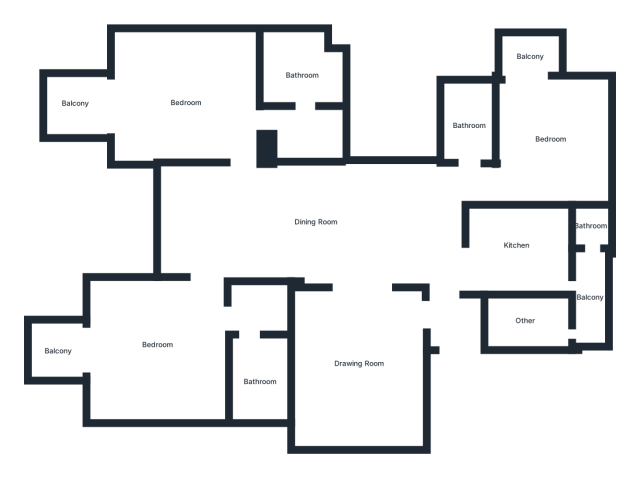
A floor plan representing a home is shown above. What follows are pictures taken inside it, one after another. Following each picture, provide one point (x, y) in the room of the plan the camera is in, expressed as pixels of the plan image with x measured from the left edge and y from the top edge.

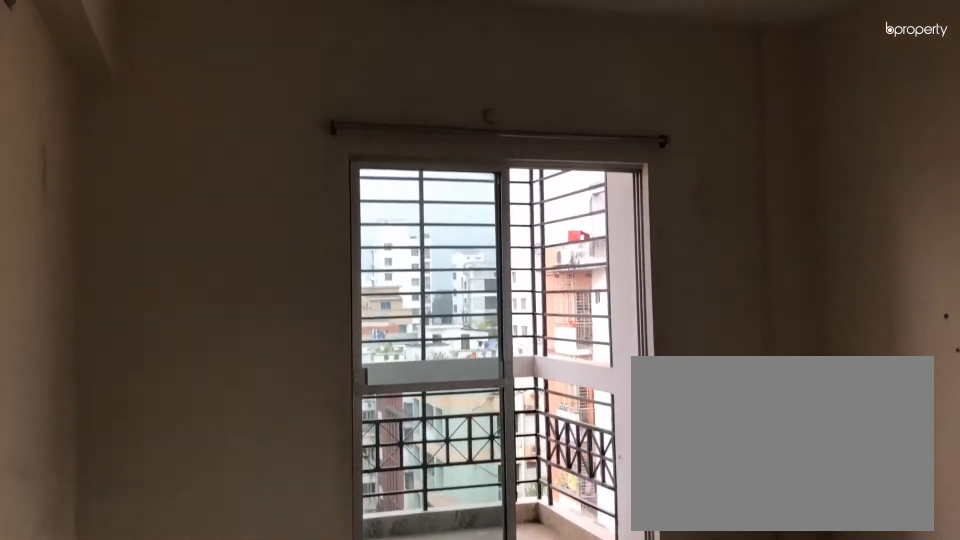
(185, 103)
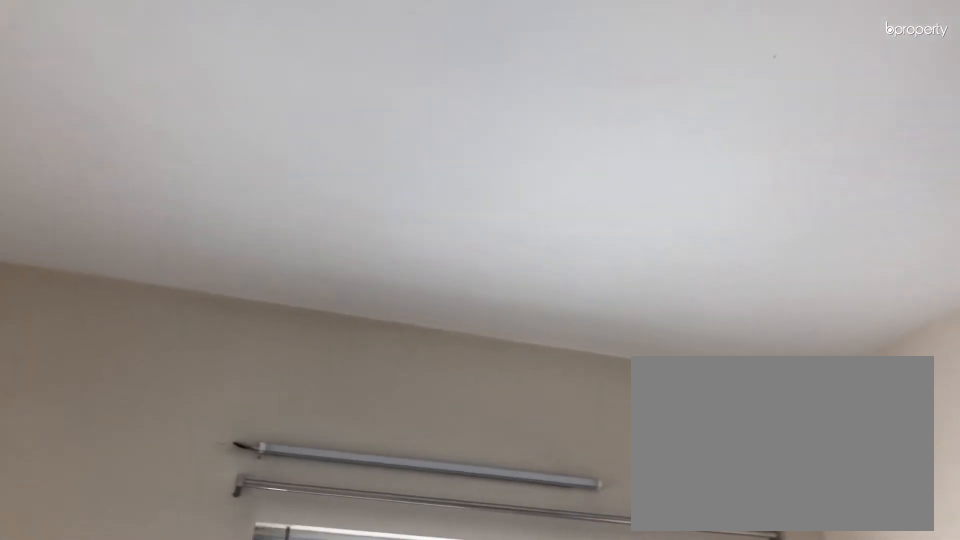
(185, 103)
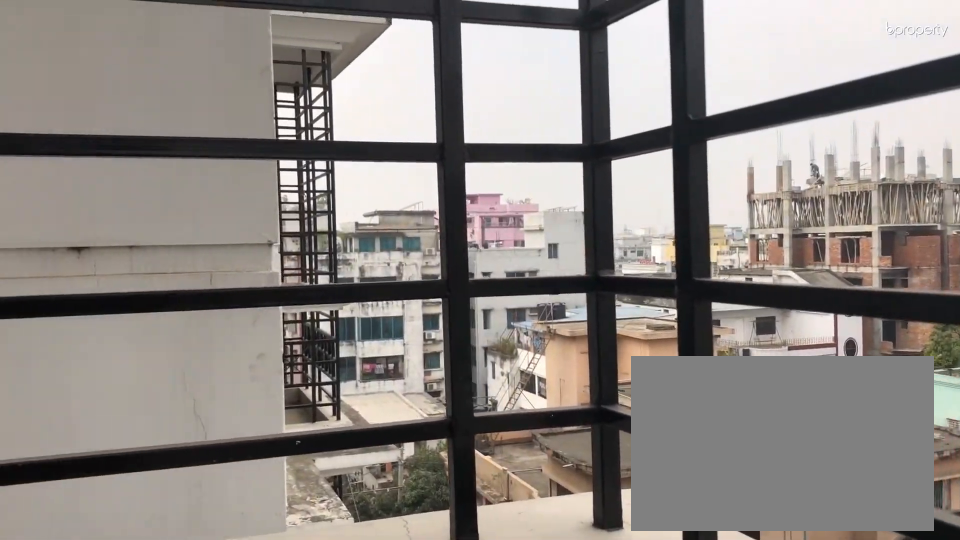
(77, 103)
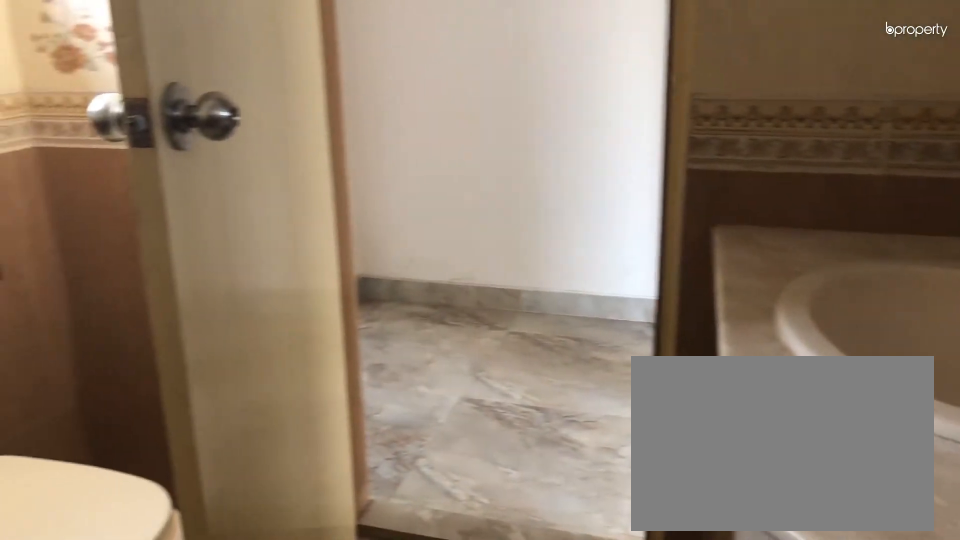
(301, 75)
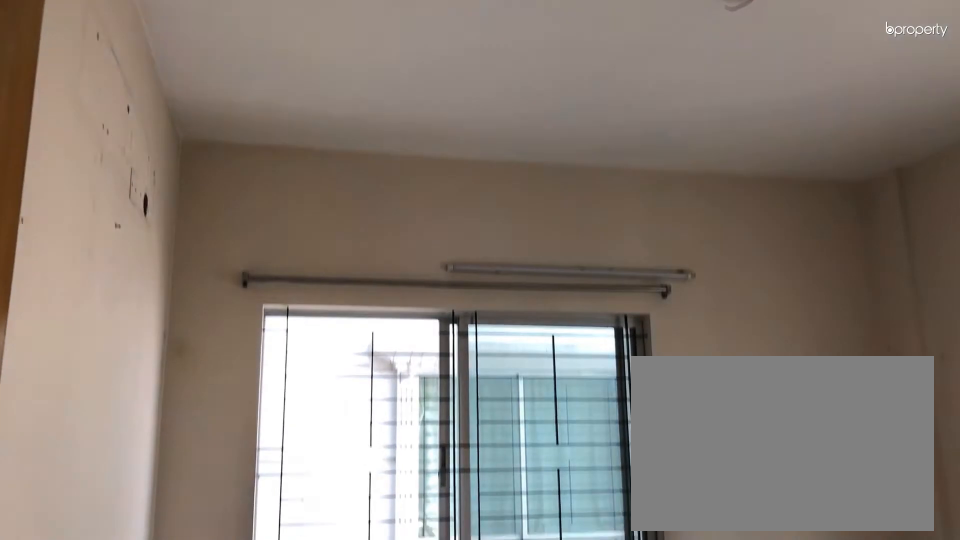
(157, 343)
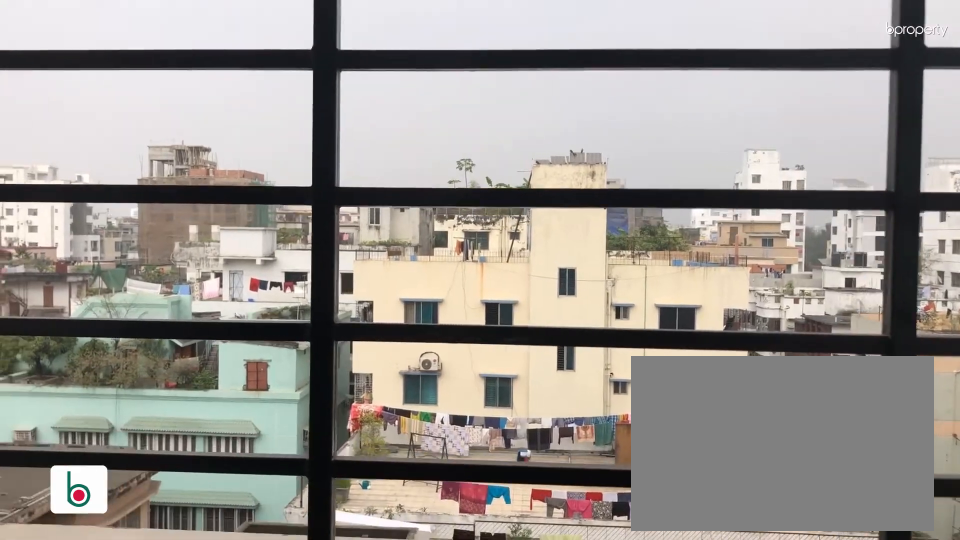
(57, 351)
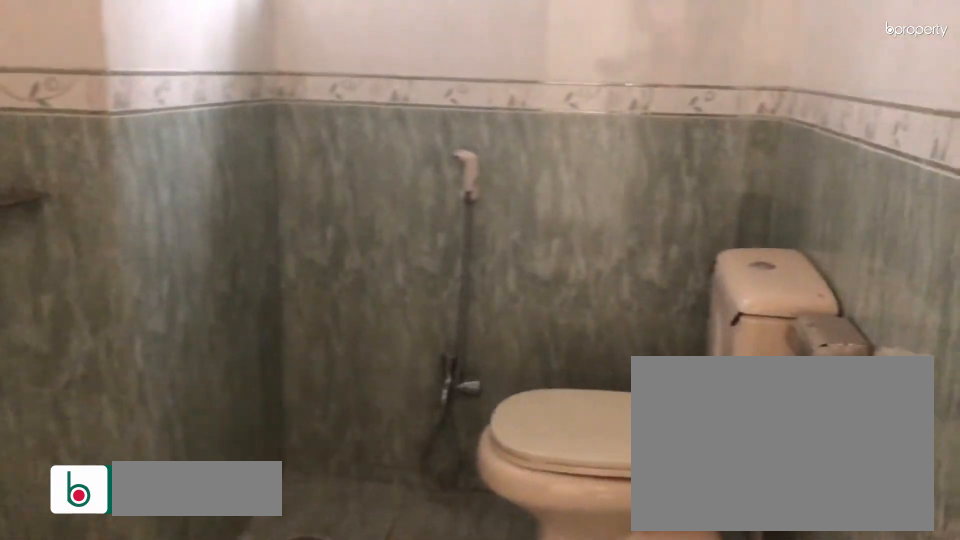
(258, 381)
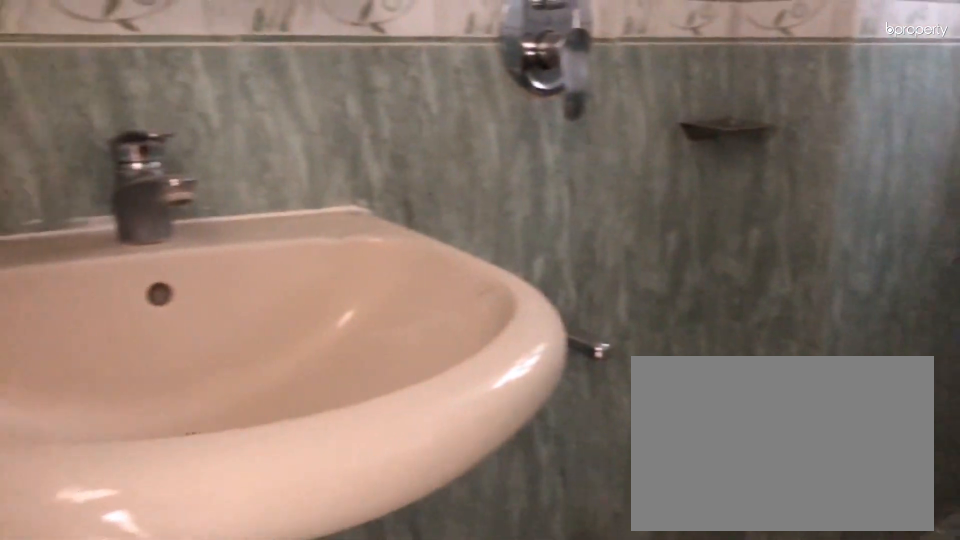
(258, 381)
